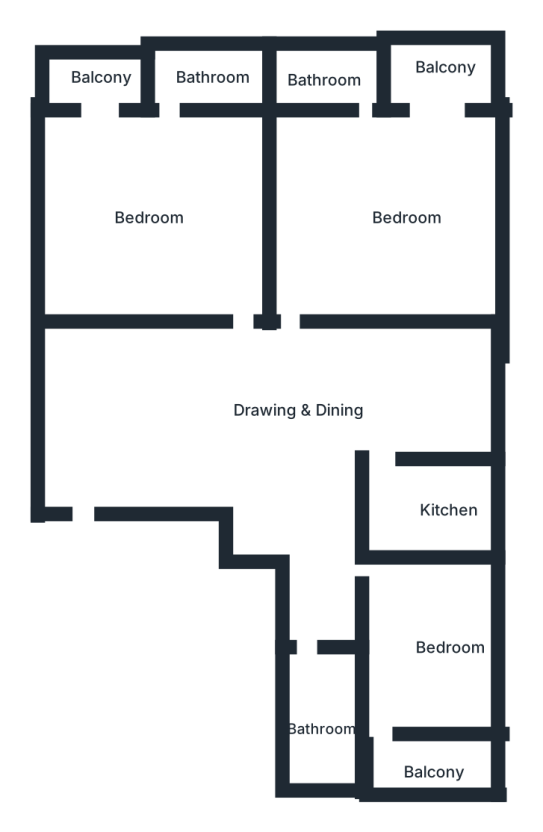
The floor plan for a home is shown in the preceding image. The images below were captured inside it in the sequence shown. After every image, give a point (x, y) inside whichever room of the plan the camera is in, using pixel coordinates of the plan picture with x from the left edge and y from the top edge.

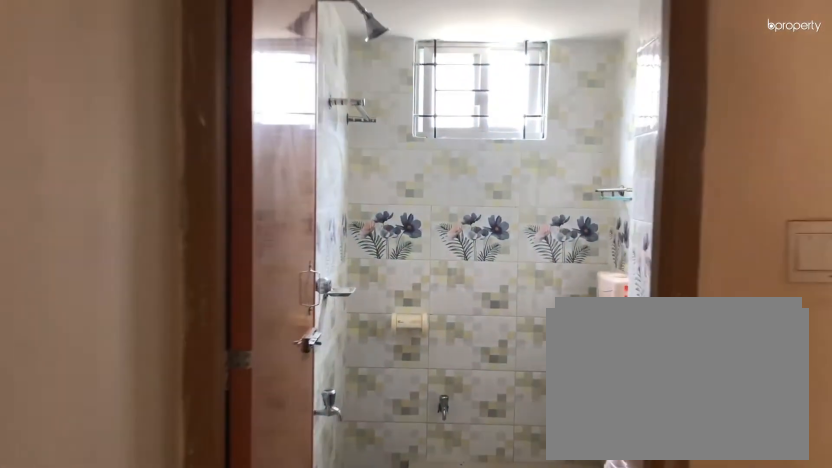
(322, 703)
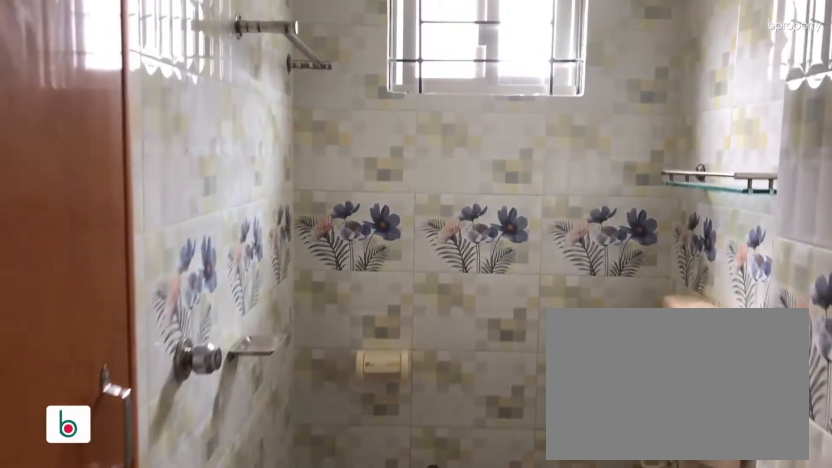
(322, 703)
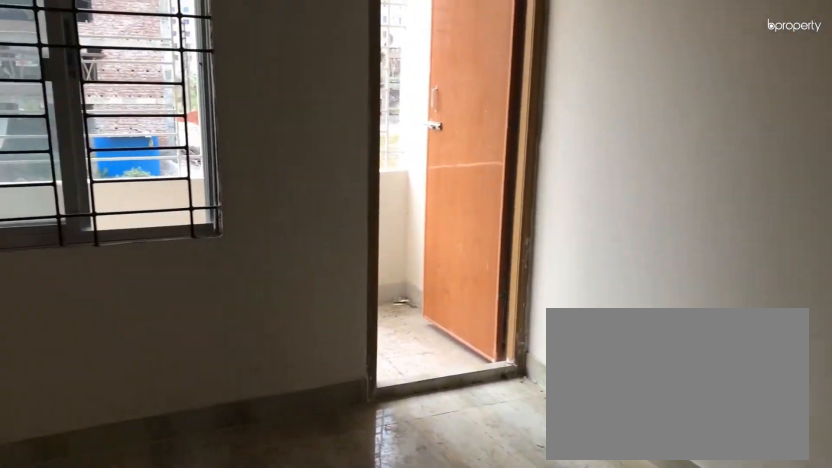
(449, 648)
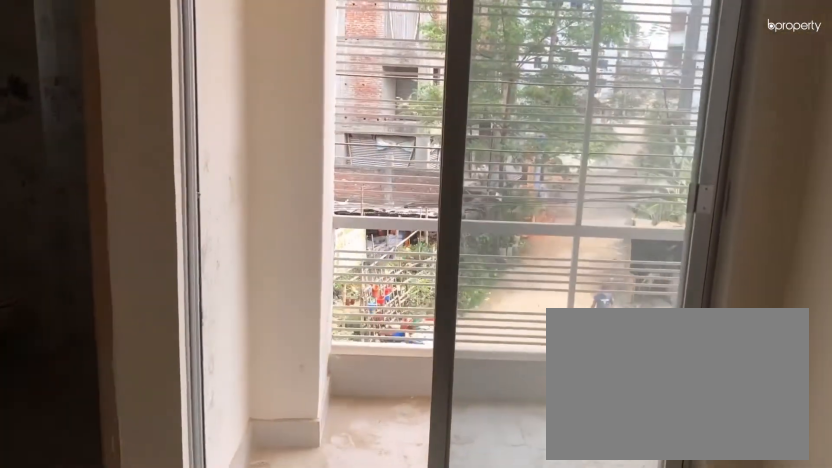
(442, 122)
